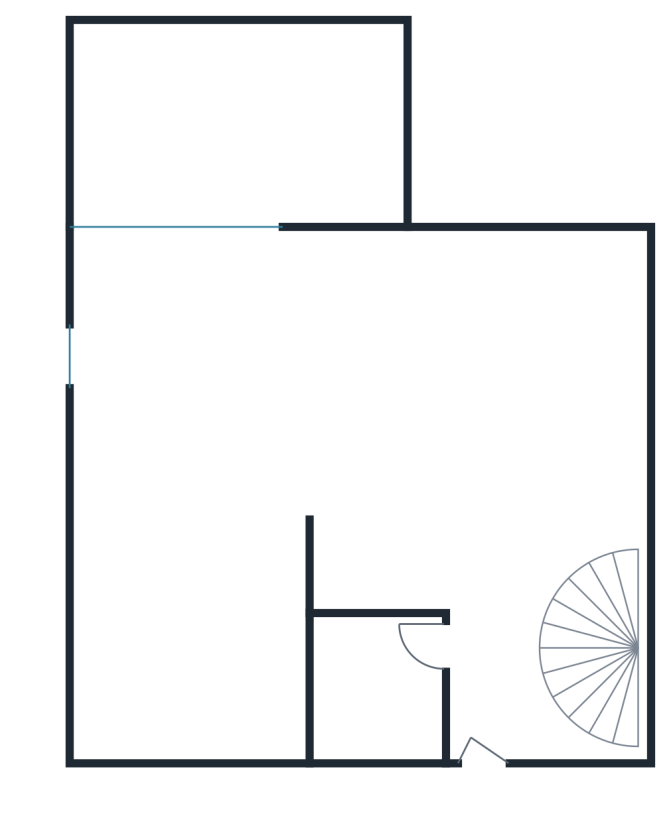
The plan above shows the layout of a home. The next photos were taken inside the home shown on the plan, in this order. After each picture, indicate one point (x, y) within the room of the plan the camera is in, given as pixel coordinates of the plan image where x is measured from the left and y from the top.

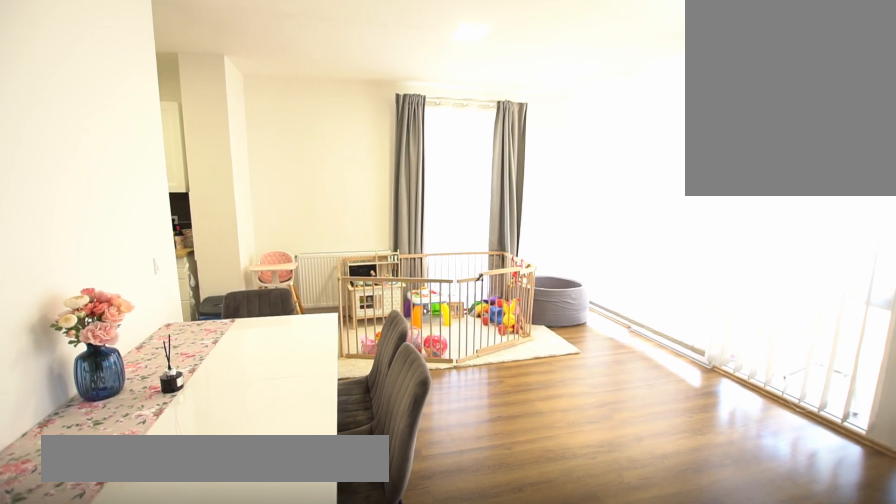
(499, 417)
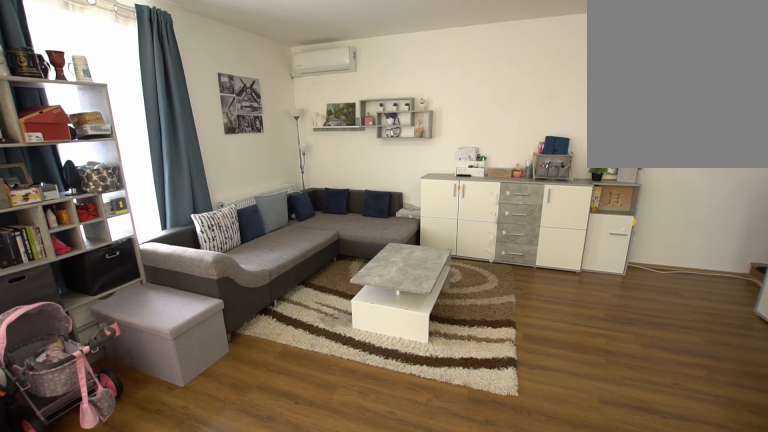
(500, 418)
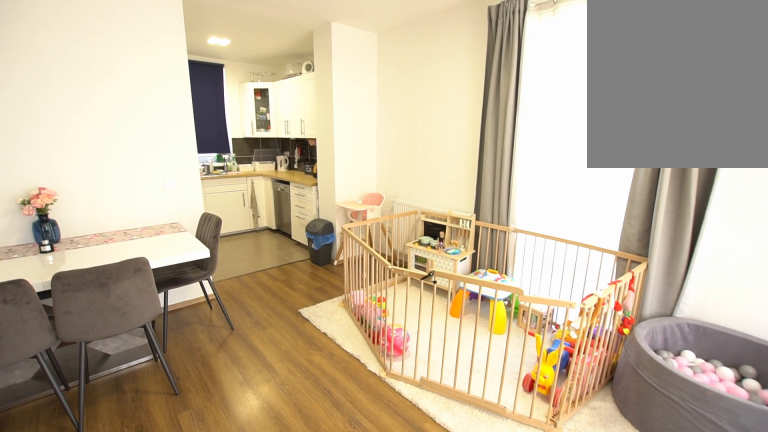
(217, 418)
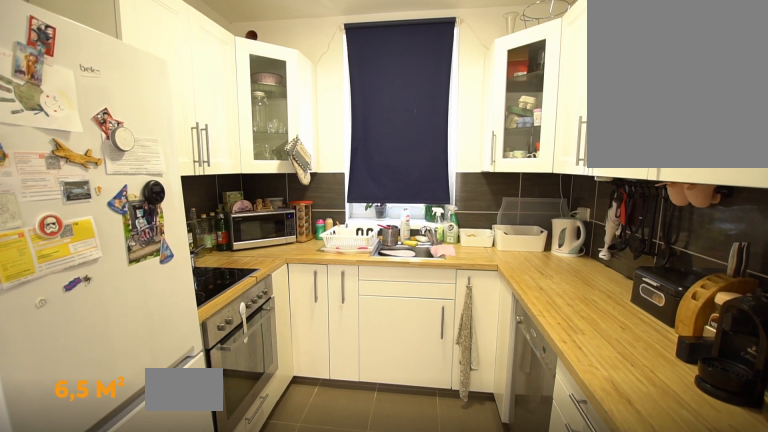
(190, 637)
